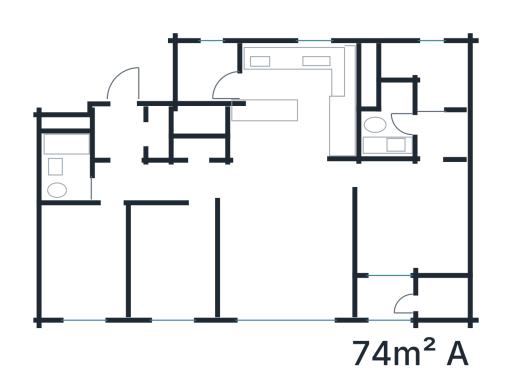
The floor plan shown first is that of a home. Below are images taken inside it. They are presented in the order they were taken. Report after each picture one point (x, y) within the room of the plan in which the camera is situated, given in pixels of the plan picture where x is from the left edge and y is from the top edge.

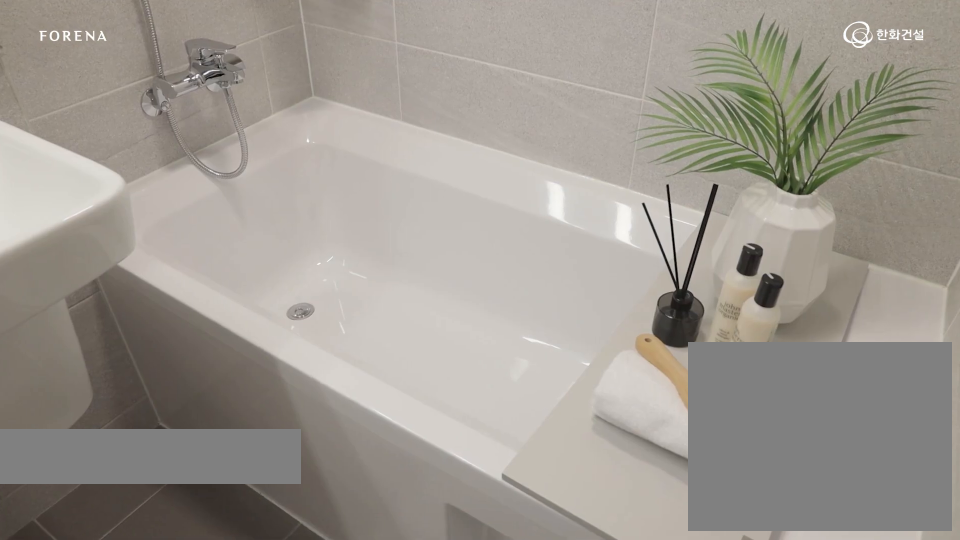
(86, 185)
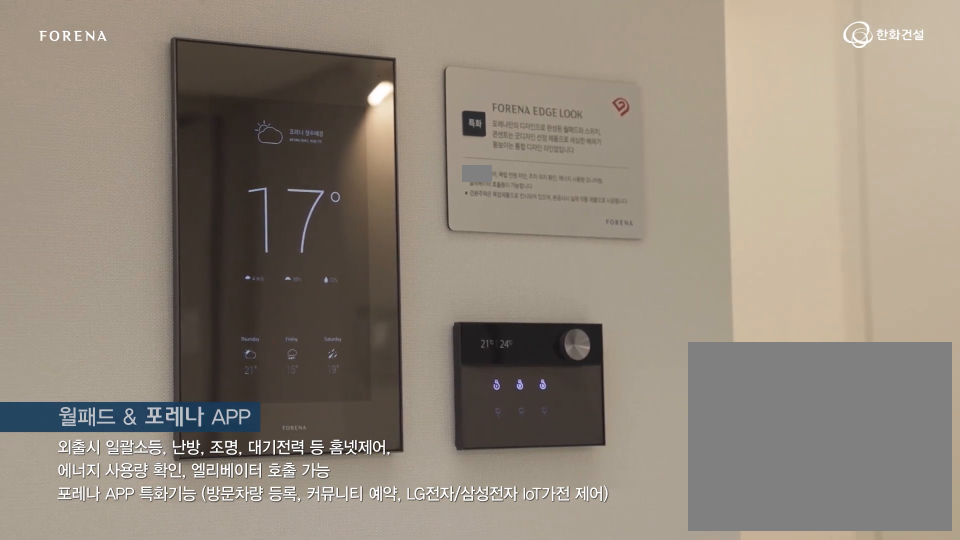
(290, 247)
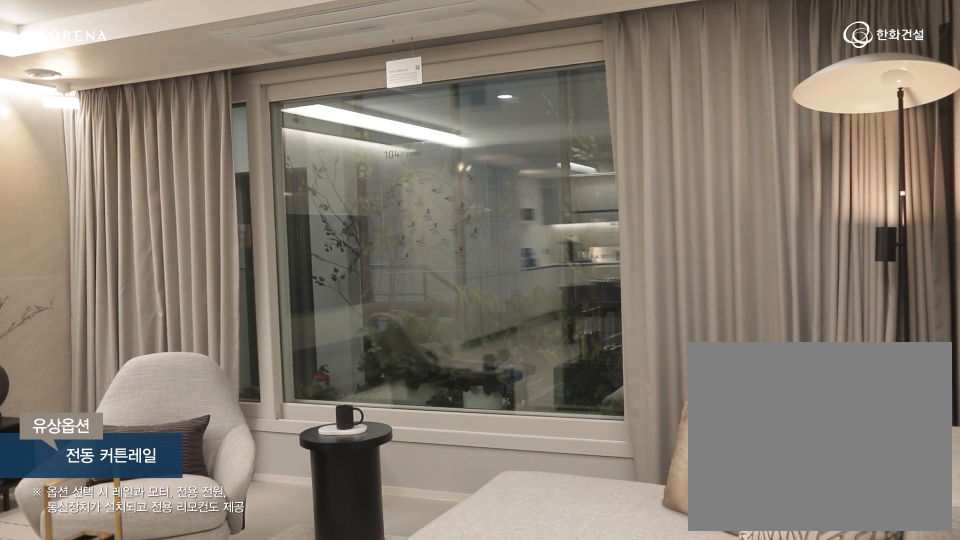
(290, 247)
